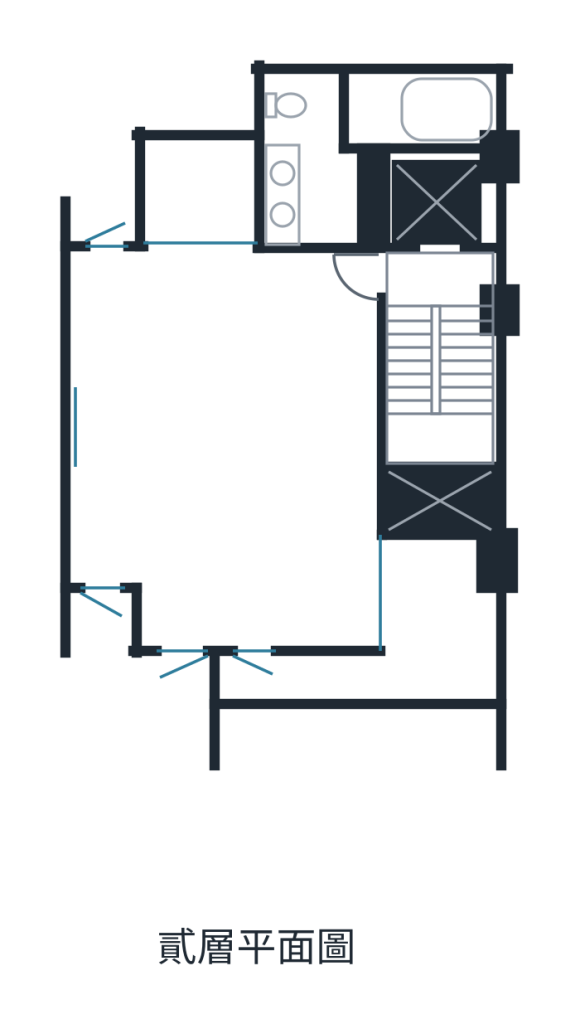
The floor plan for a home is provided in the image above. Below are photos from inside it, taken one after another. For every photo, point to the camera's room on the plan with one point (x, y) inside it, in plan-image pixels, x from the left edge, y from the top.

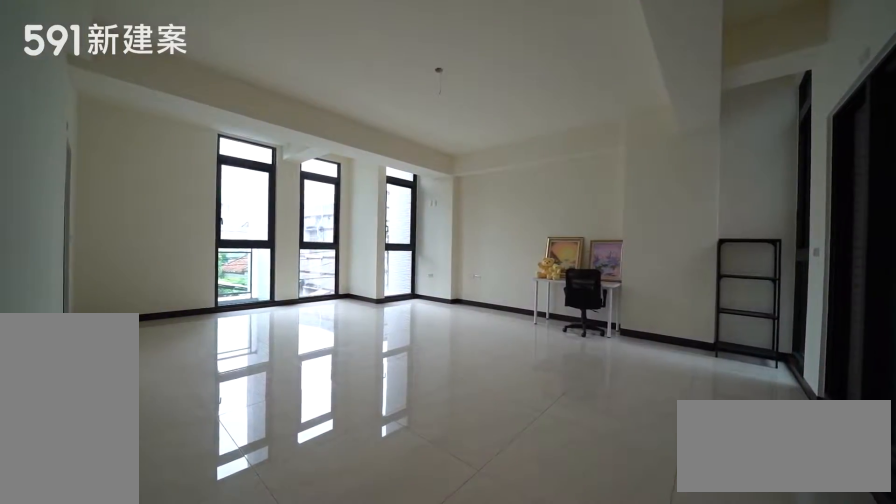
(225, 440)
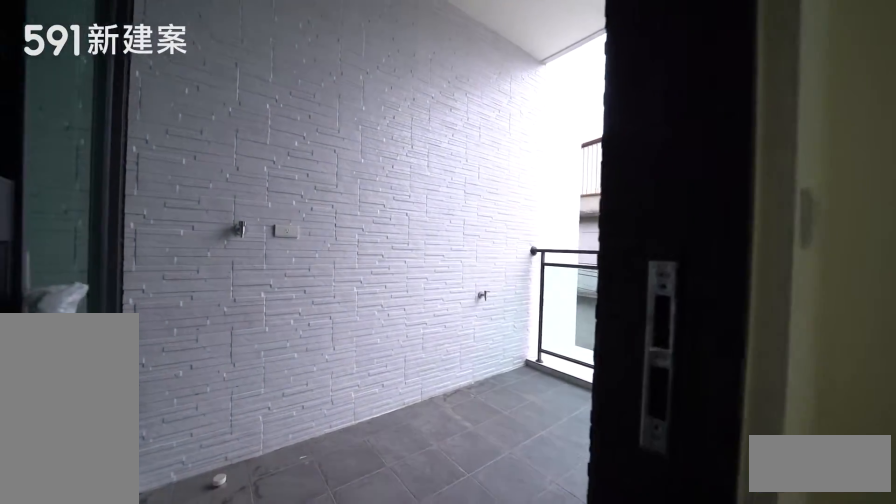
(387, 642)
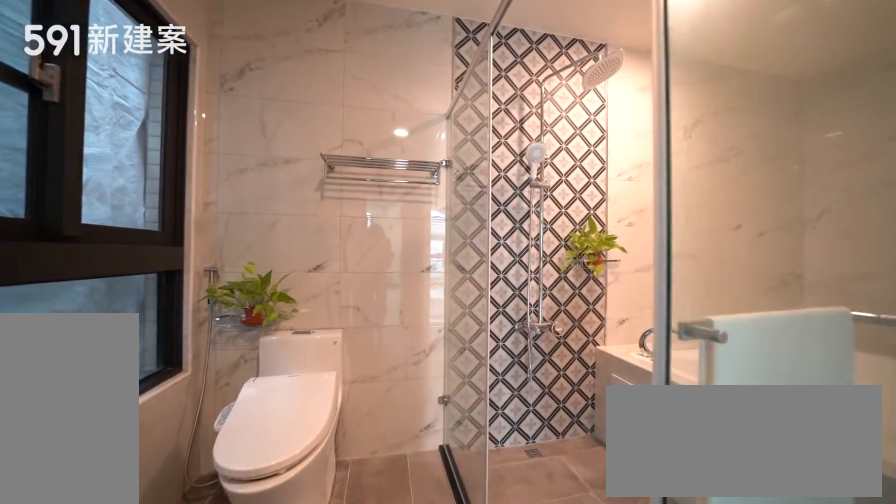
(366, 135)
